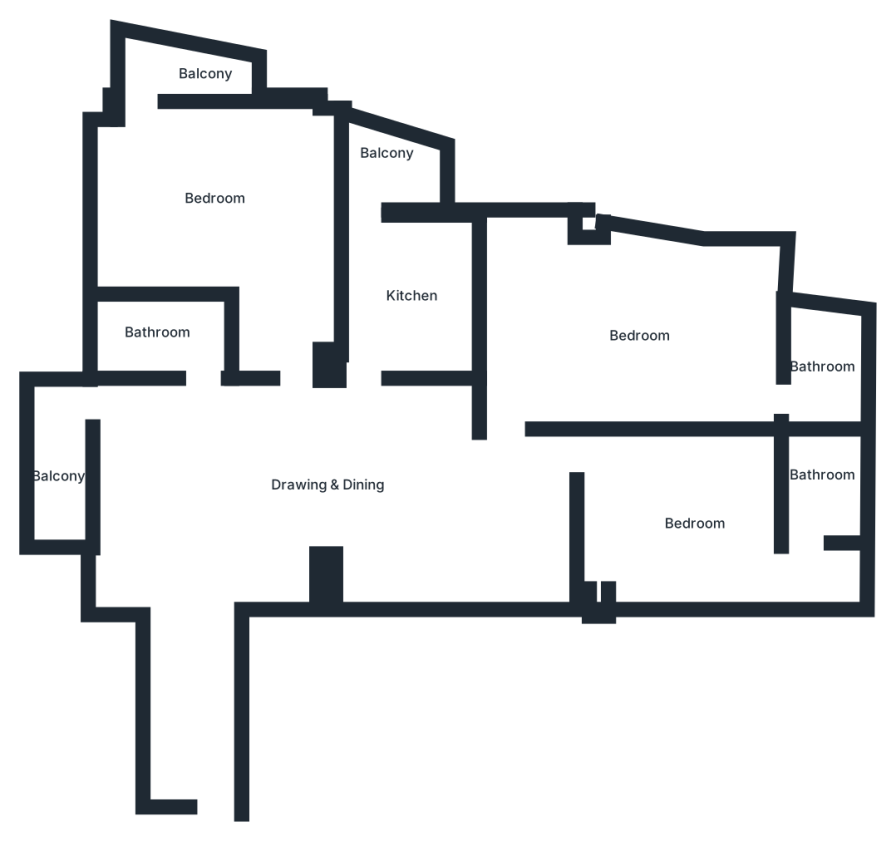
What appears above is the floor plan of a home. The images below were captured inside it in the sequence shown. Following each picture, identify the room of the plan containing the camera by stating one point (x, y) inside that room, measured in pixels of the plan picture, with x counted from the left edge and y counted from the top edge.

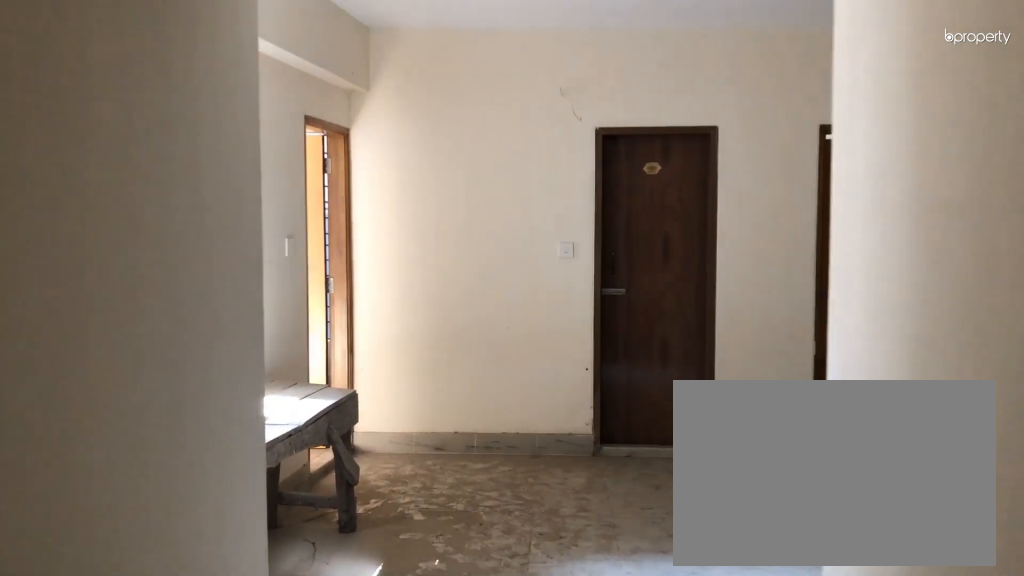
(203, 681)
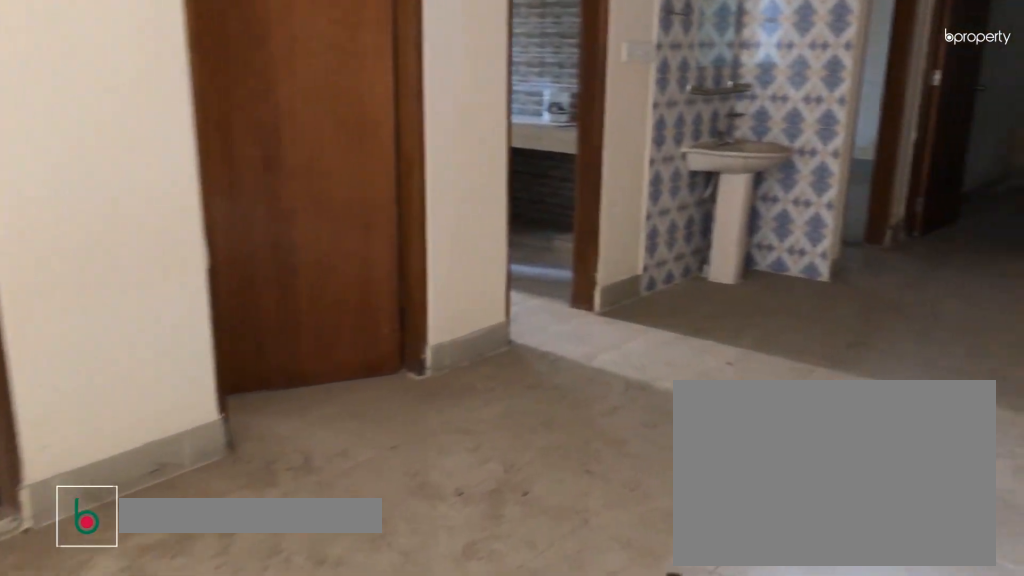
(330, 472)
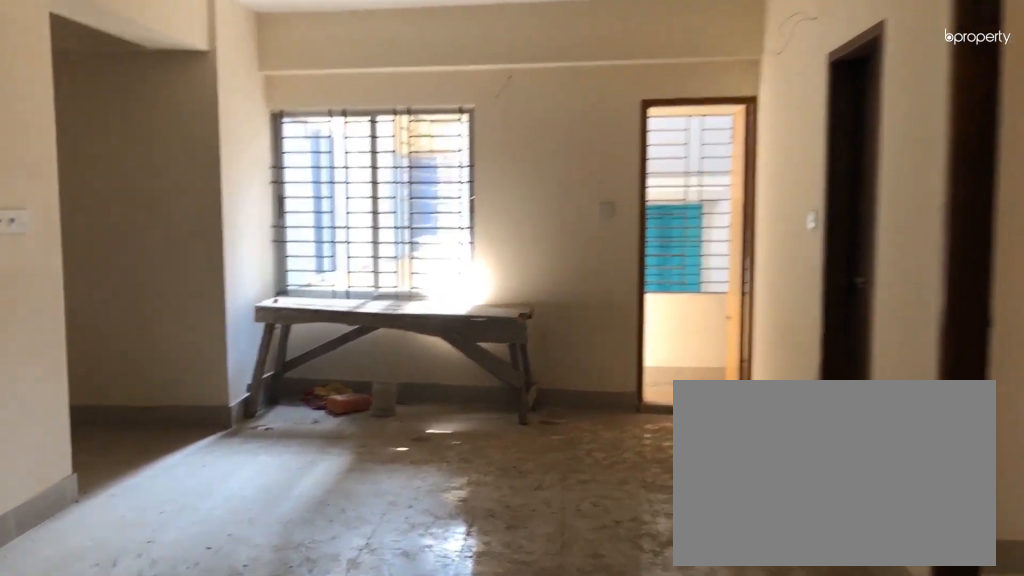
(330, 472)
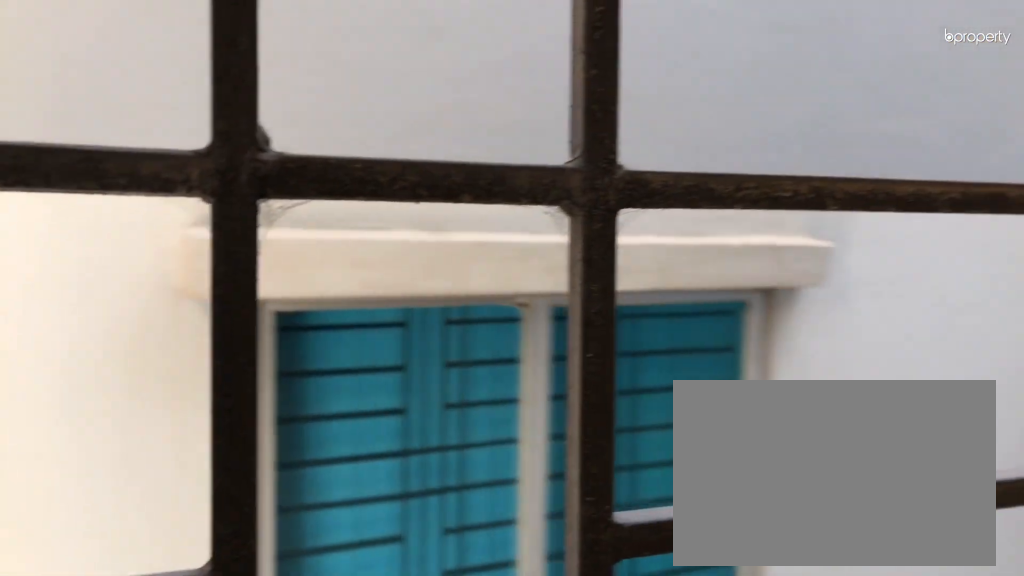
(60, 469)
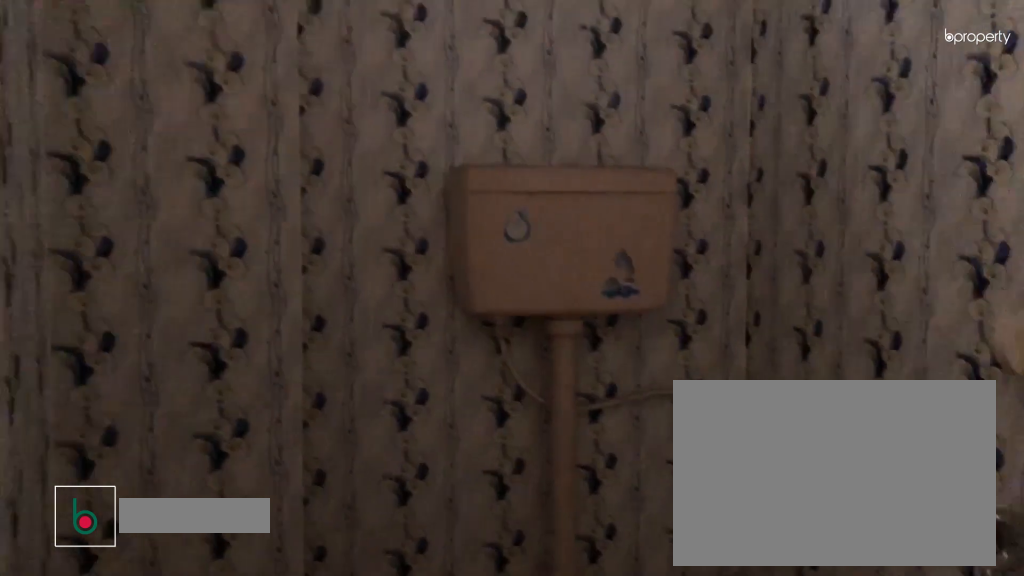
(154, 337)
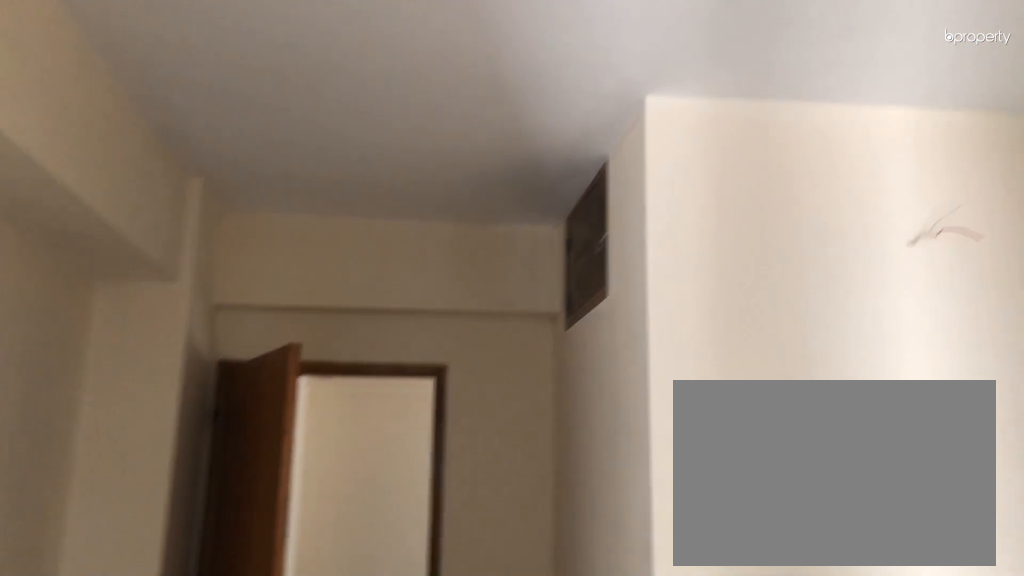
(221, 202)
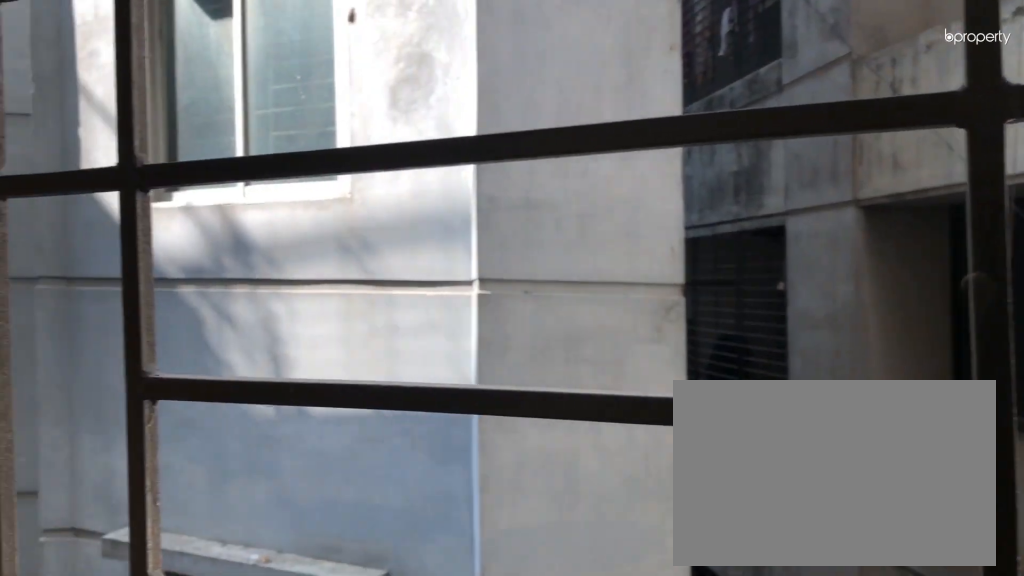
(175, 71)
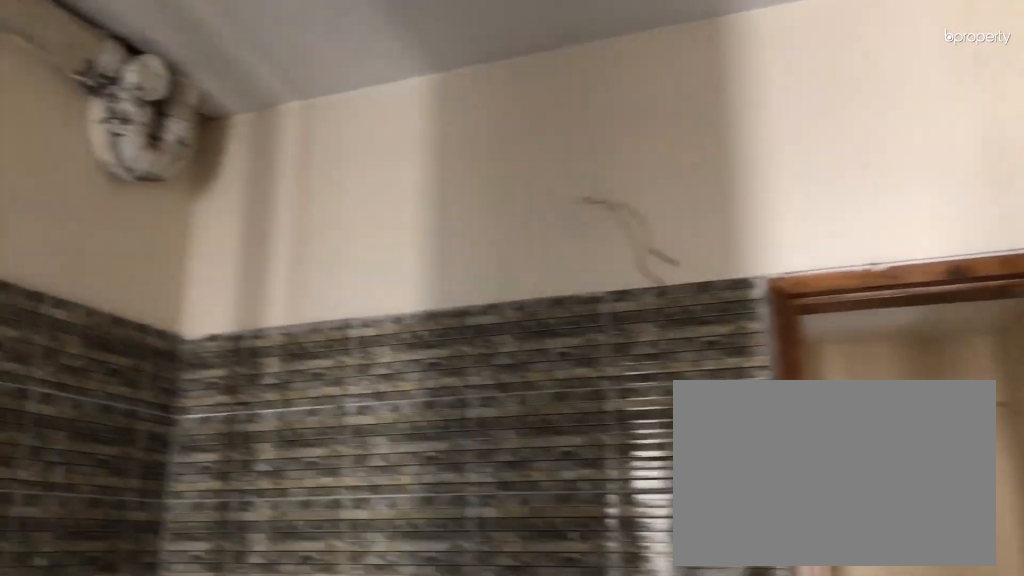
(412, 292)
